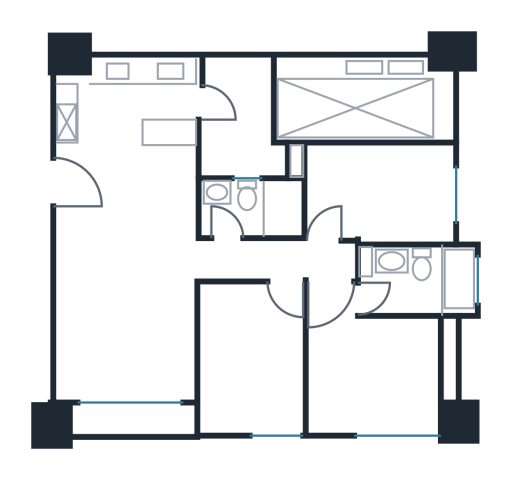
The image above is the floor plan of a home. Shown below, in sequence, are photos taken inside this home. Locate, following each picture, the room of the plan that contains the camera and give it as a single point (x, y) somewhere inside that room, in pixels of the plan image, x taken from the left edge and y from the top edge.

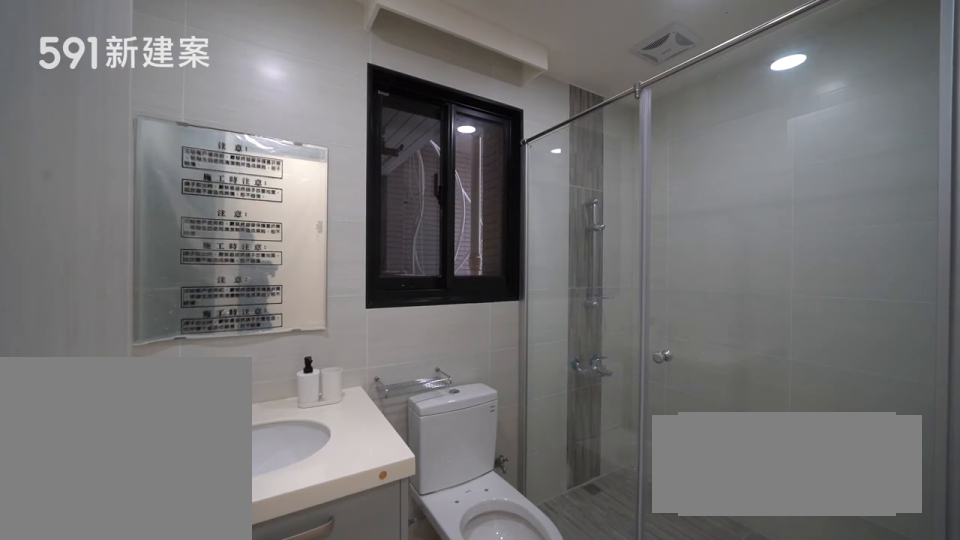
(254, 207)
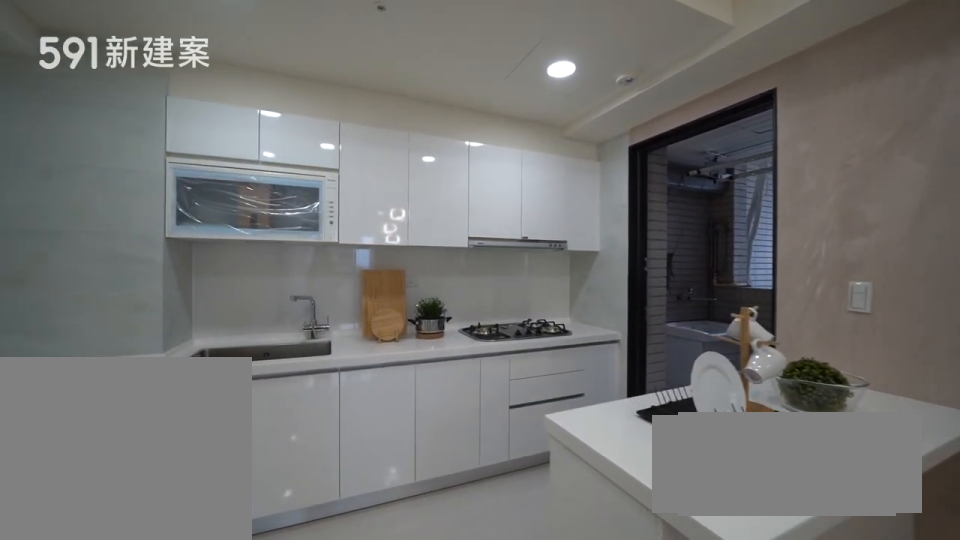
(130, 103)
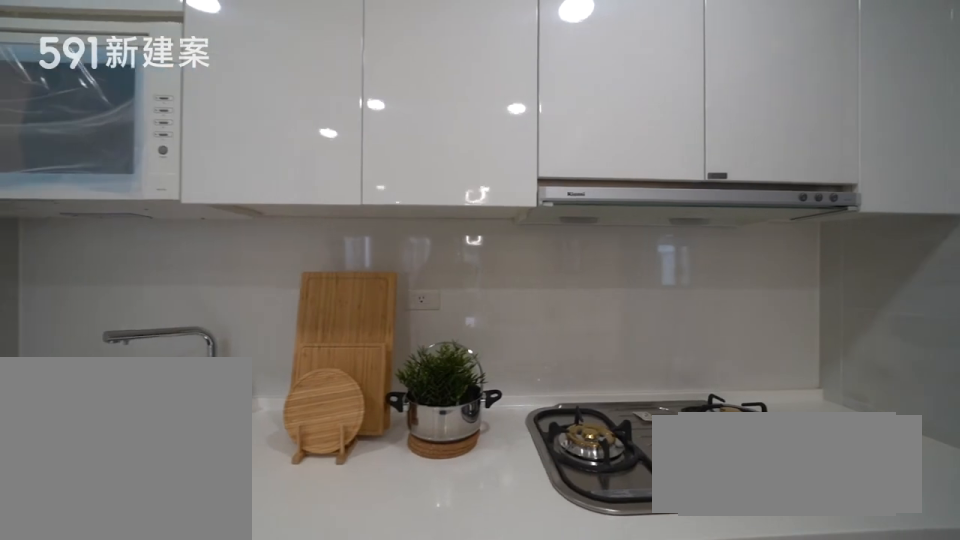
(130, 103)
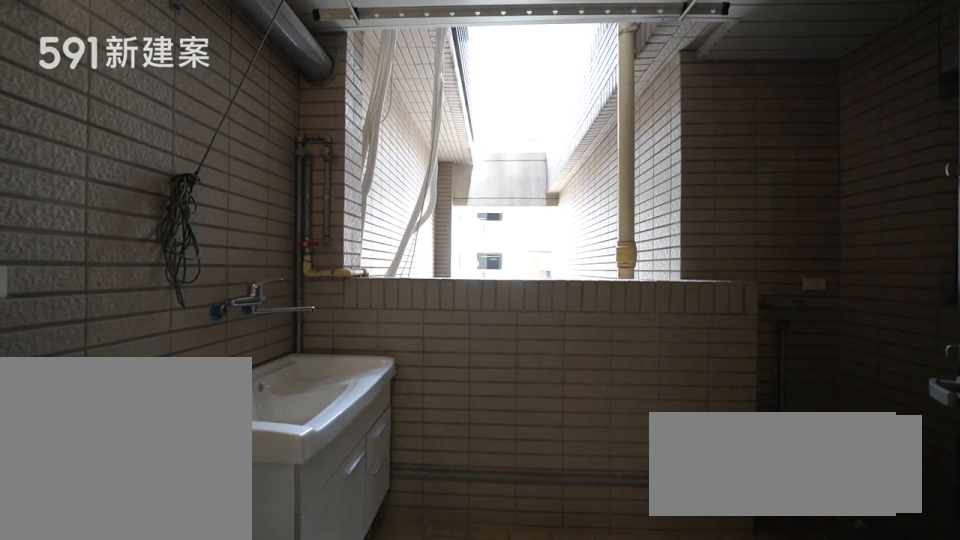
(248, 117)
